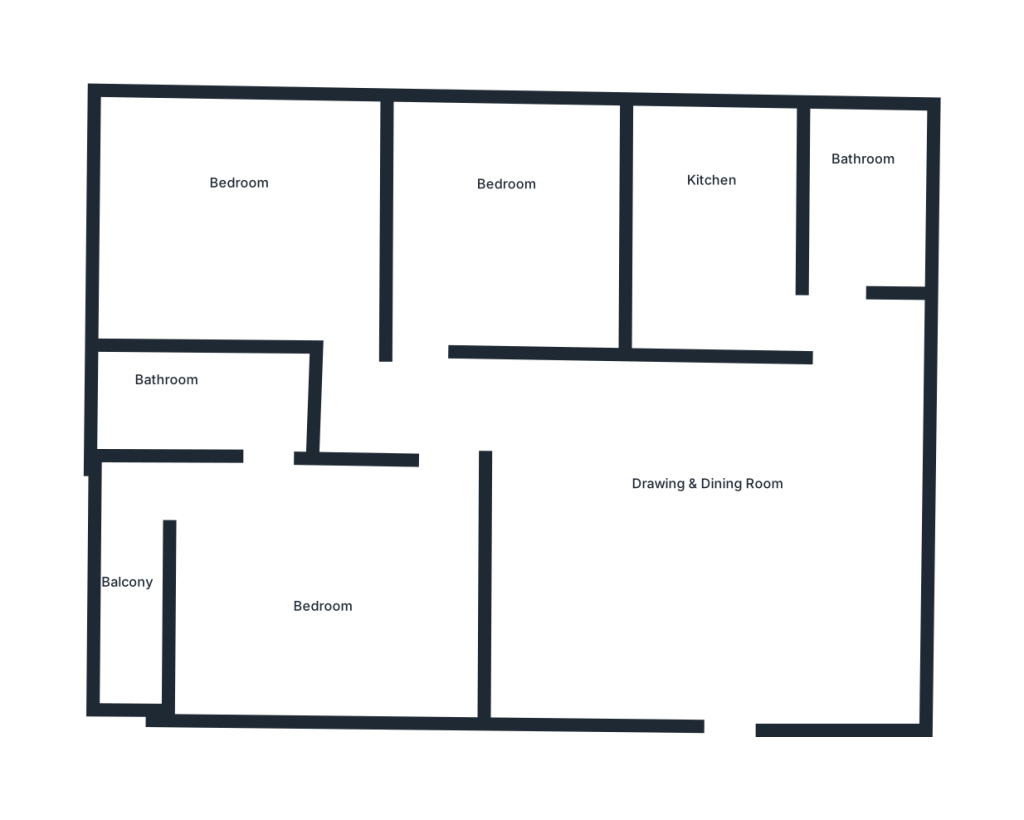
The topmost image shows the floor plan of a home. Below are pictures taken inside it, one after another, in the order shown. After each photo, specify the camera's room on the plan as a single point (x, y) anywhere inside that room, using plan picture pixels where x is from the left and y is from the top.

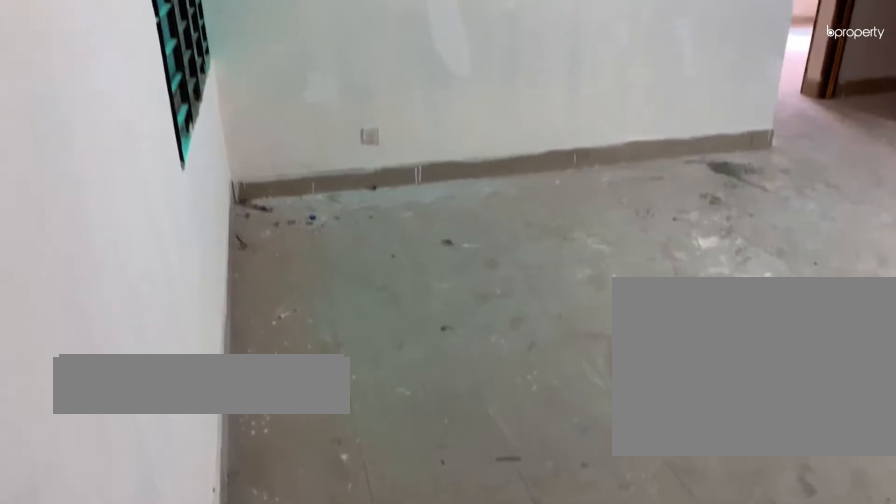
(692, 541)
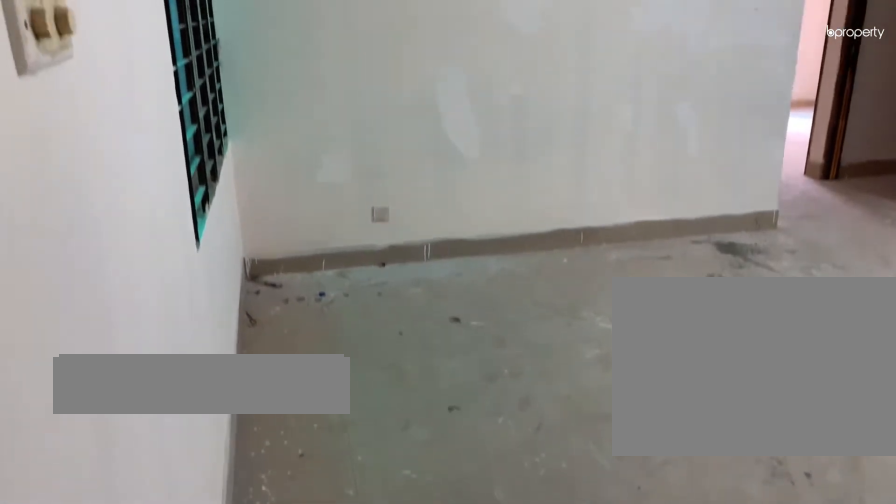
(692, 541)
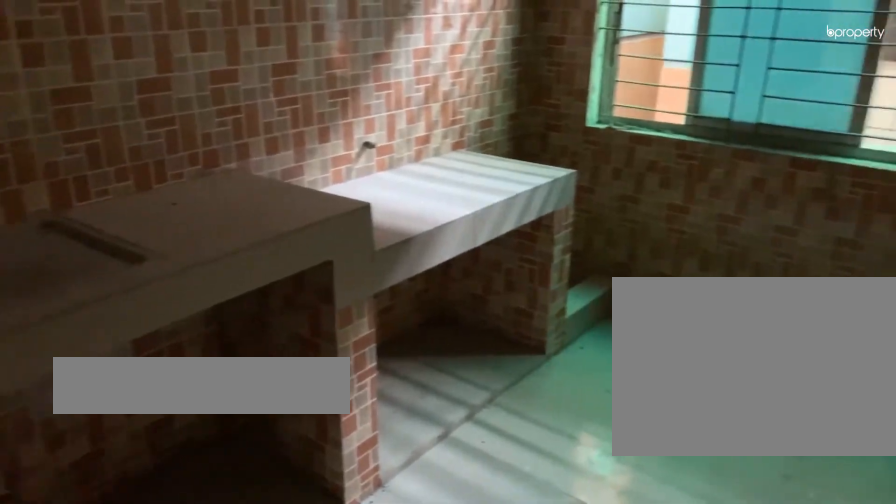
(713, 234)
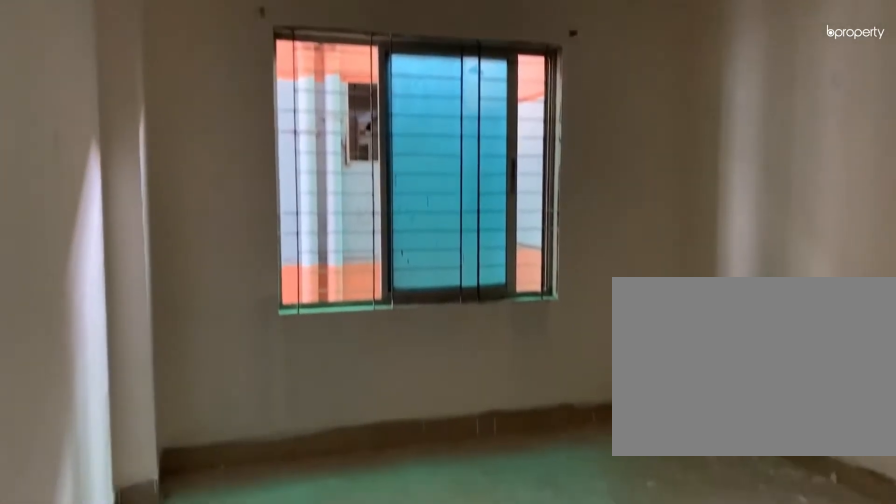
(511, 227)
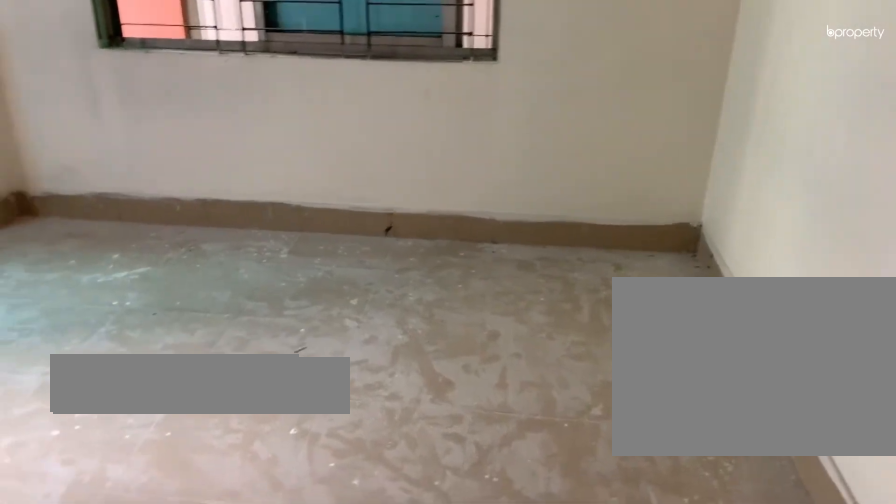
(236, 224)
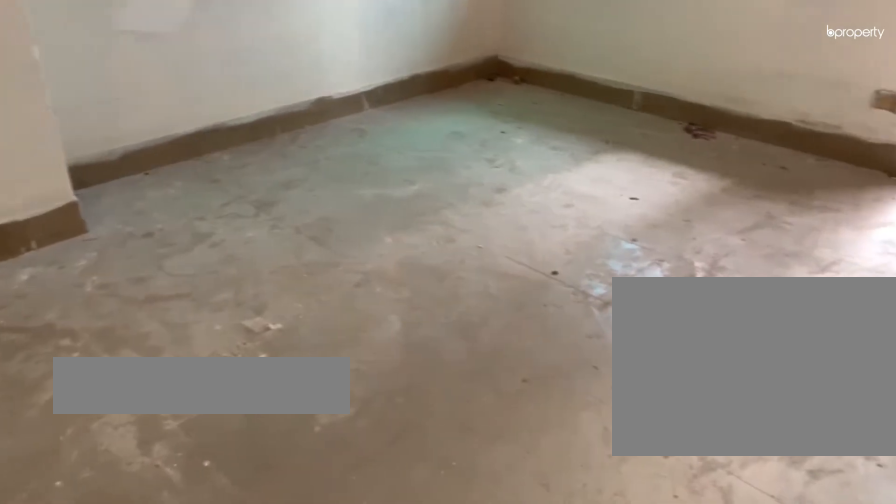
(328, 594)
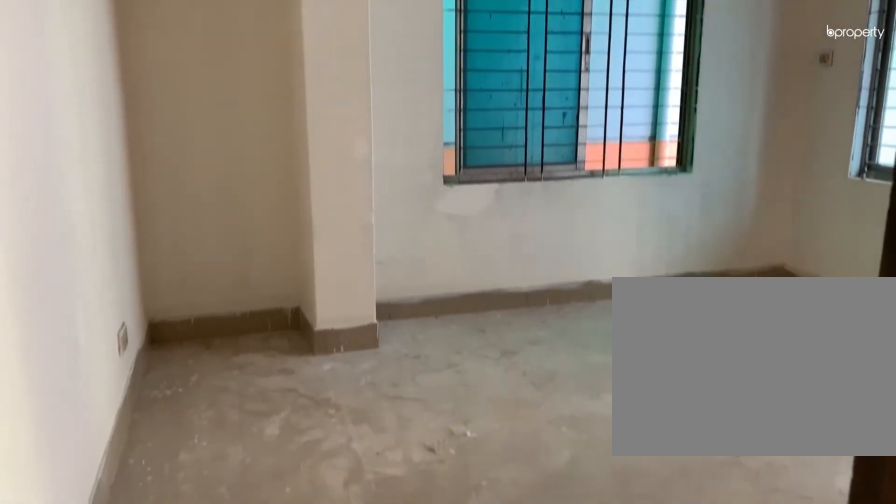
(322, 592)
